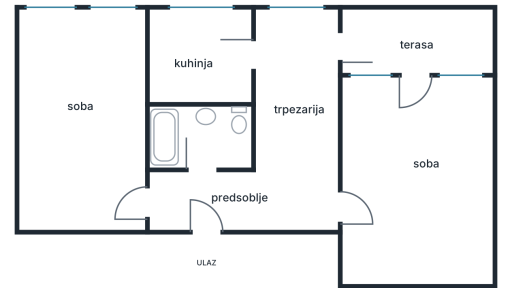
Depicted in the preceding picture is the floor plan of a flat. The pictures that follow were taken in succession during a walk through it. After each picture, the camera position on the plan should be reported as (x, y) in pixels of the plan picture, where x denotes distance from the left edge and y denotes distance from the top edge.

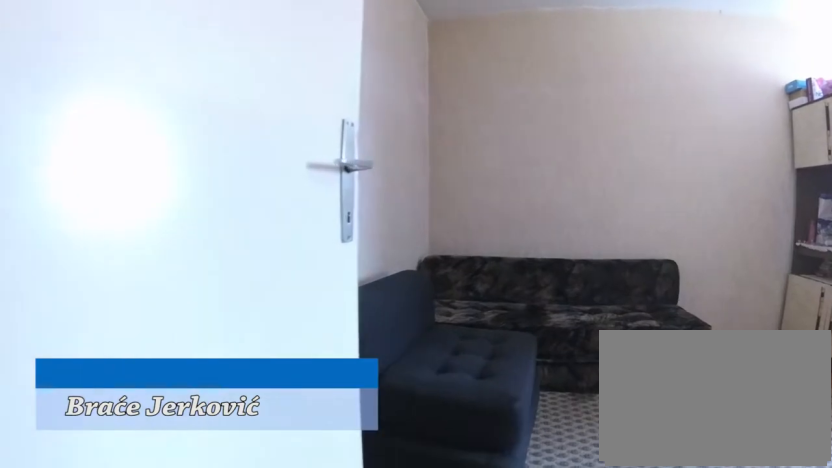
(159, 200)
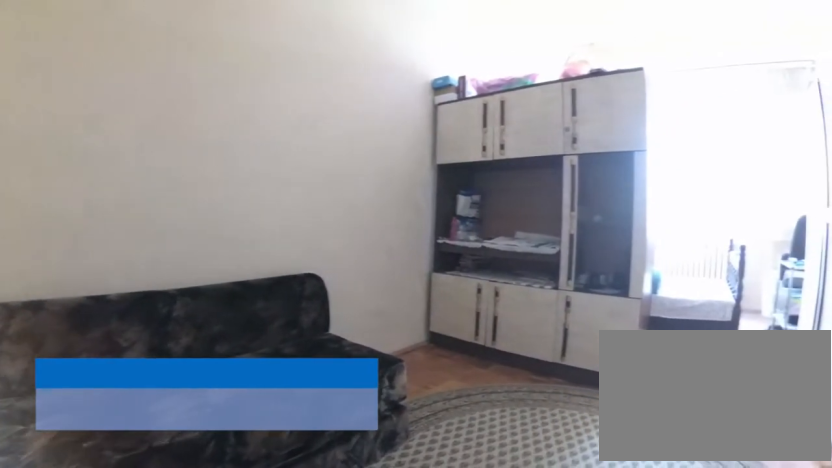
(129, 210)
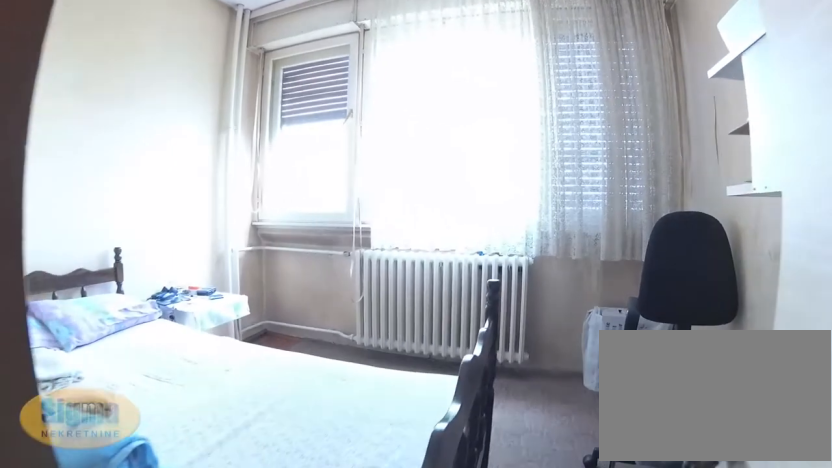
(120, 128)
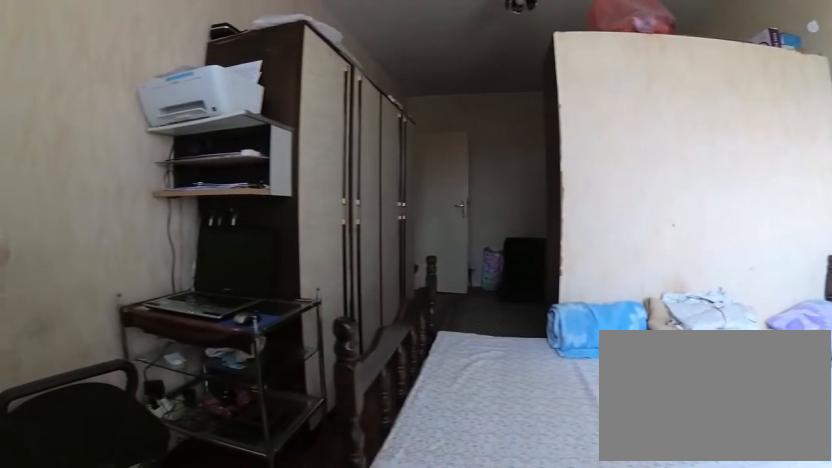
(102, 29)
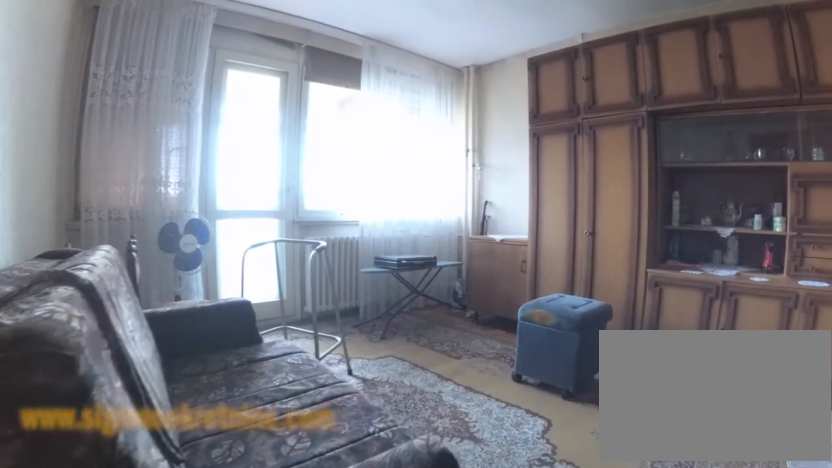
(342, 209)
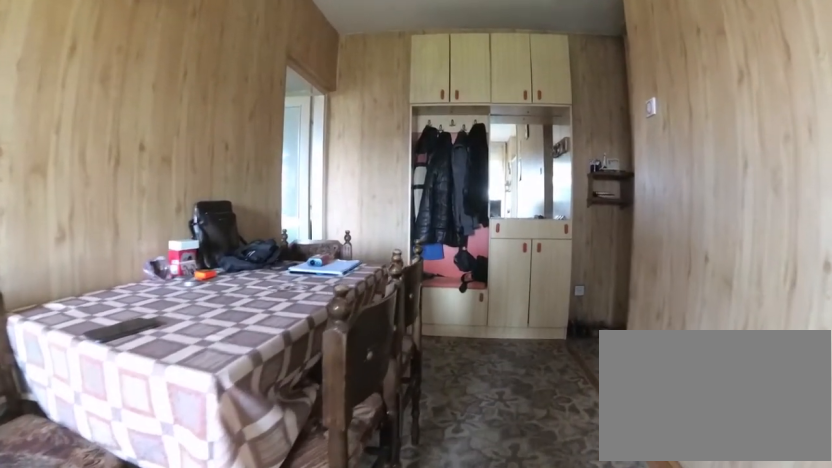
(298, 93)
